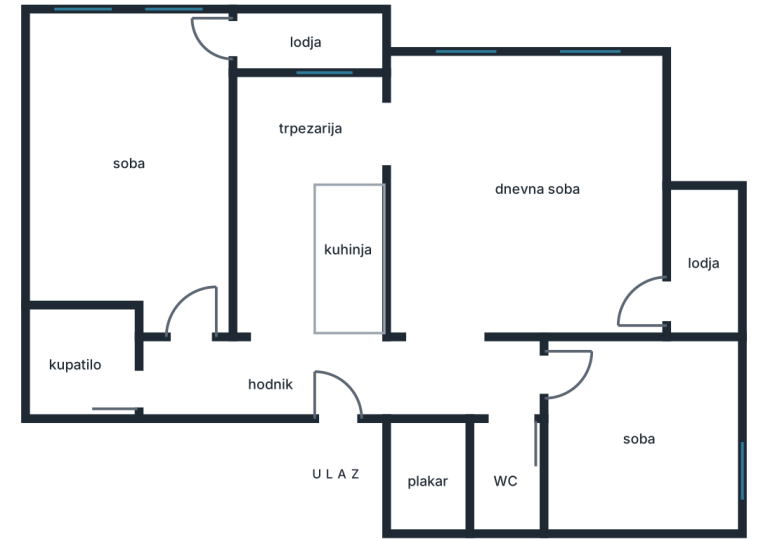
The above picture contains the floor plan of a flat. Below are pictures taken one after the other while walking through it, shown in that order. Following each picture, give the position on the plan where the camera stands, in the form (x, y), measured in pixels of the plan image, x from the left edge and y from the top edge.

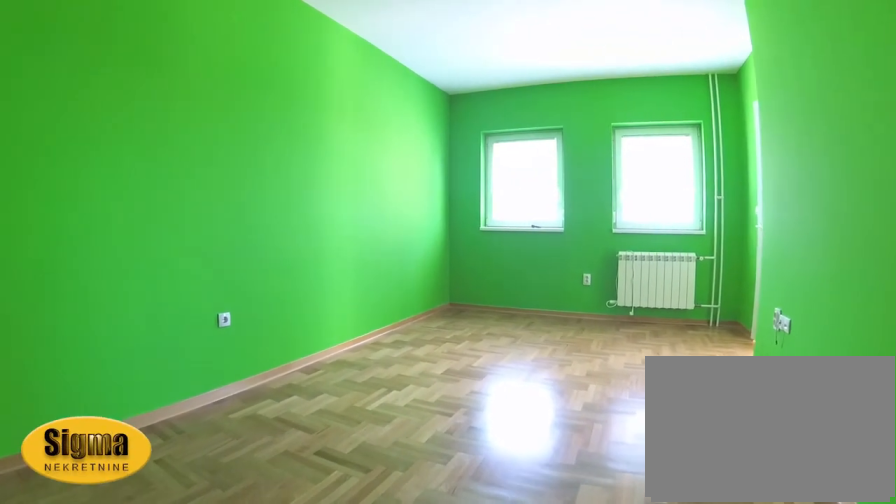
(178, 304)
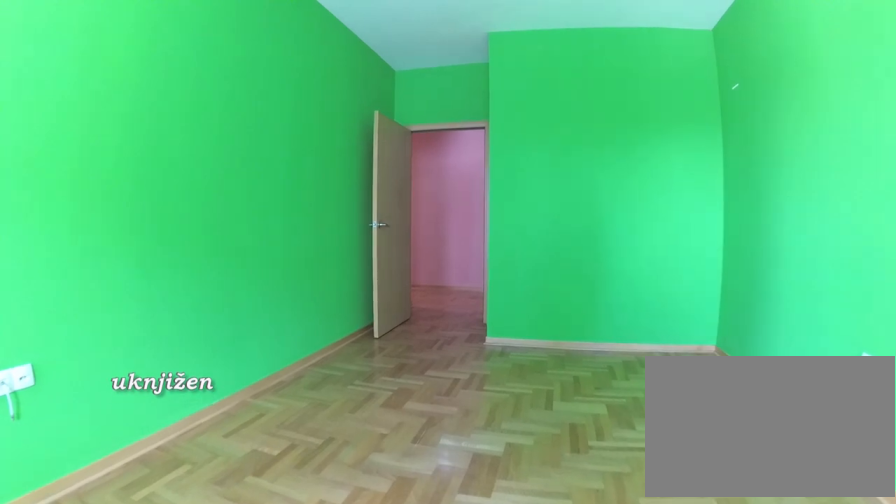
(93, 109)
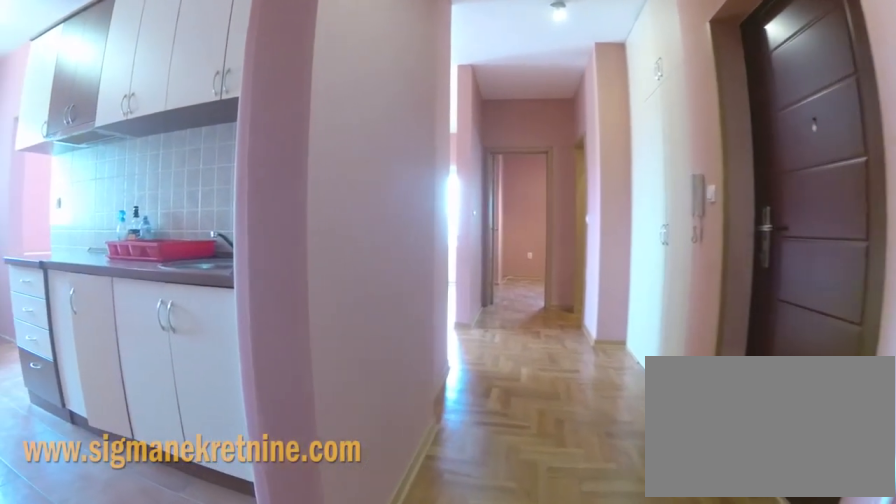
(263, 387)
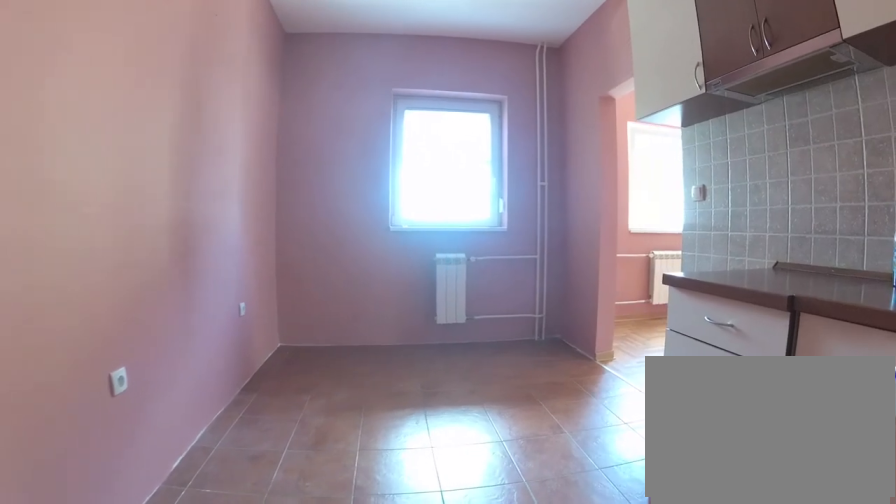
(279, 305)
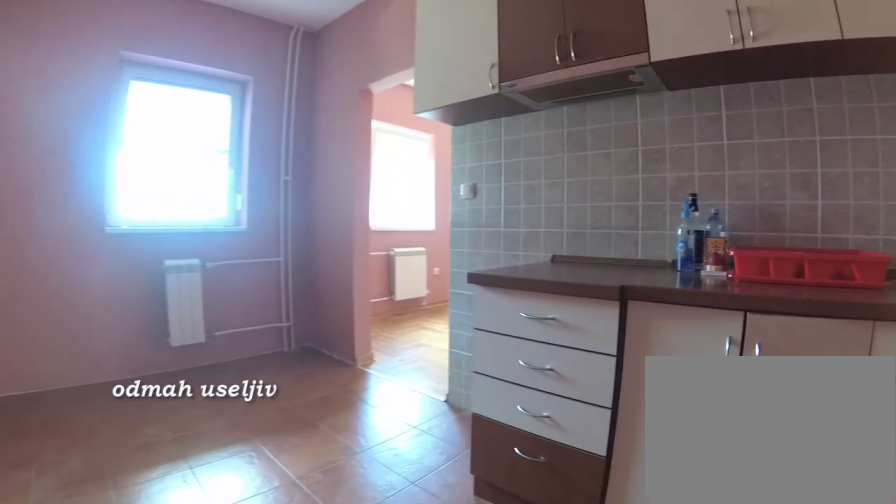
(269, 290)
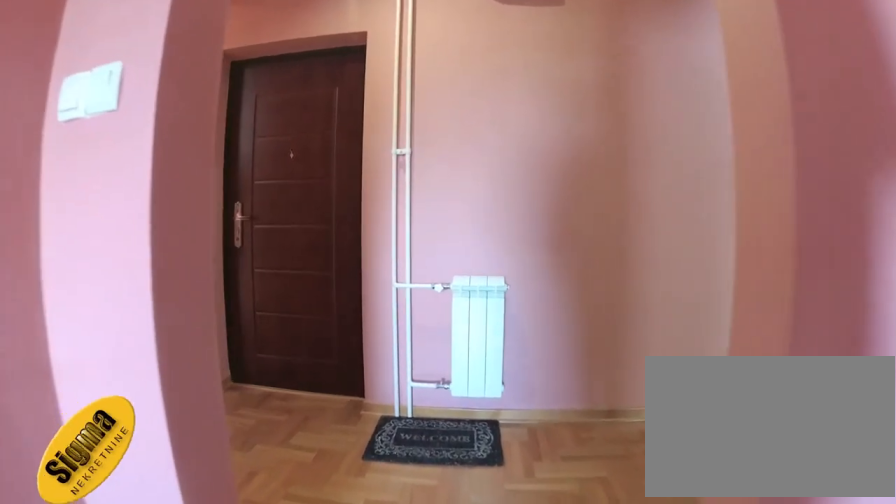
(275, 285)
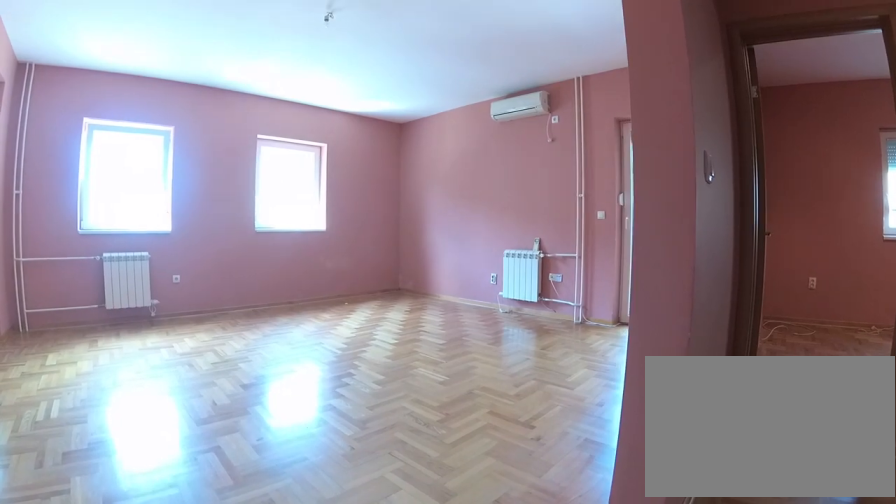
(421, 380)
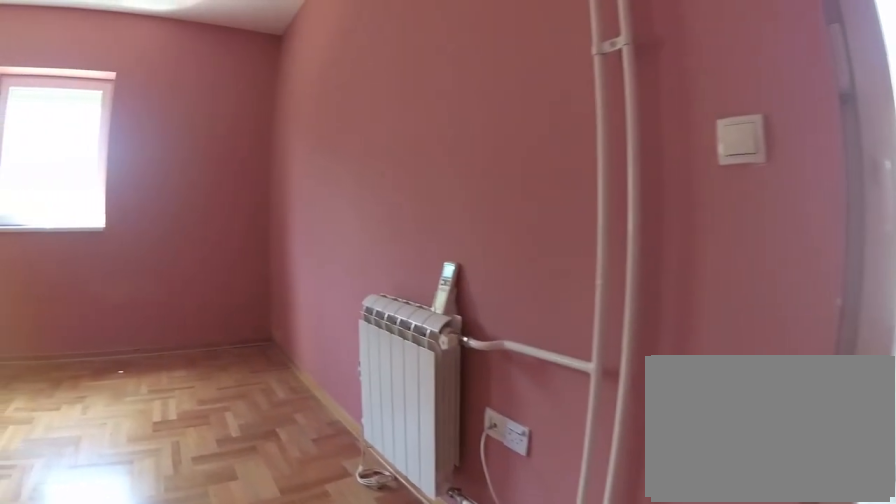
(632, 305)
